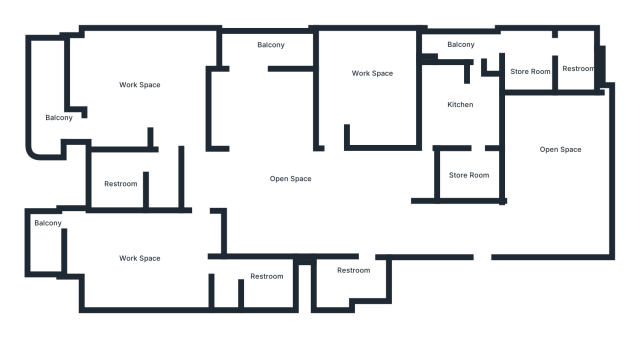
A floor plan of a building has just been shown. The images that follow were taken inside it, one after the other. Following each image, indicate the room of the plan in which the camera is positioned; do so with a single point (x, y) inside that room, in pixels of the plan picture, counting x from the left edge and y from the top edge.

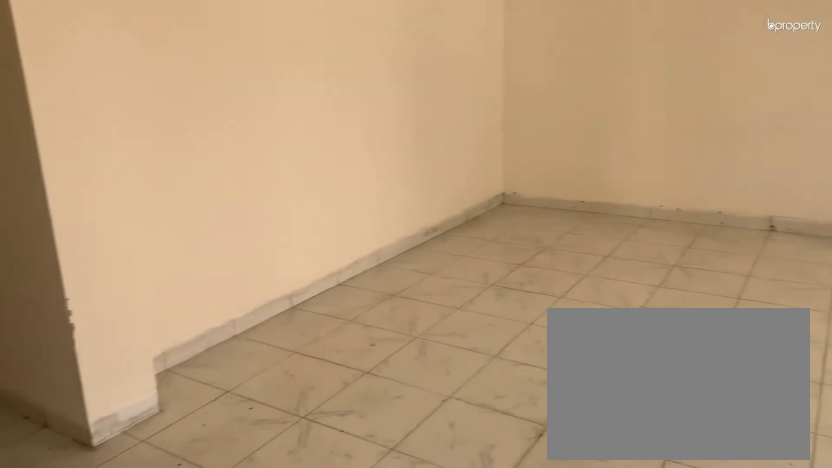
(561, 173)
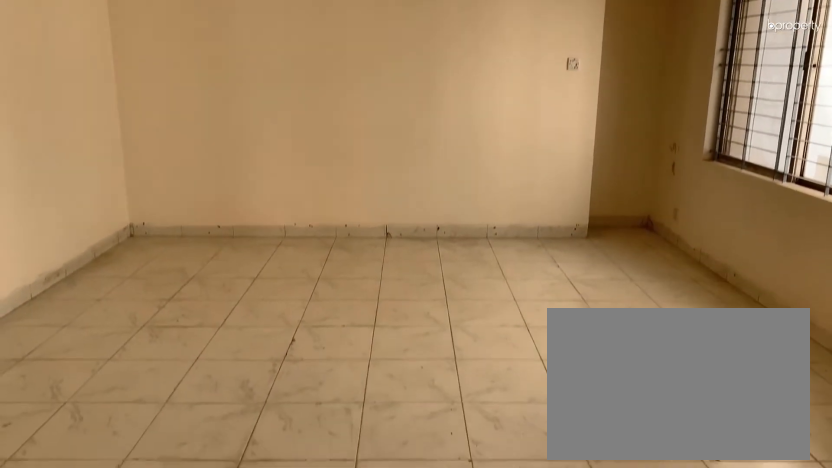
(561, 173)
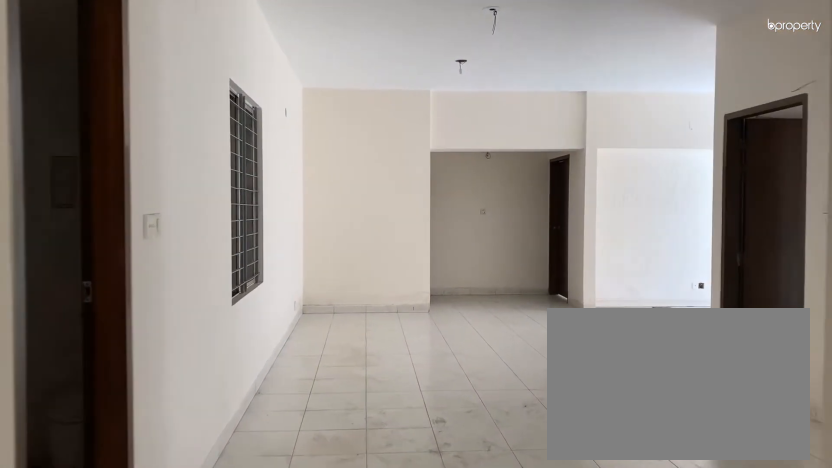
(375, 216)
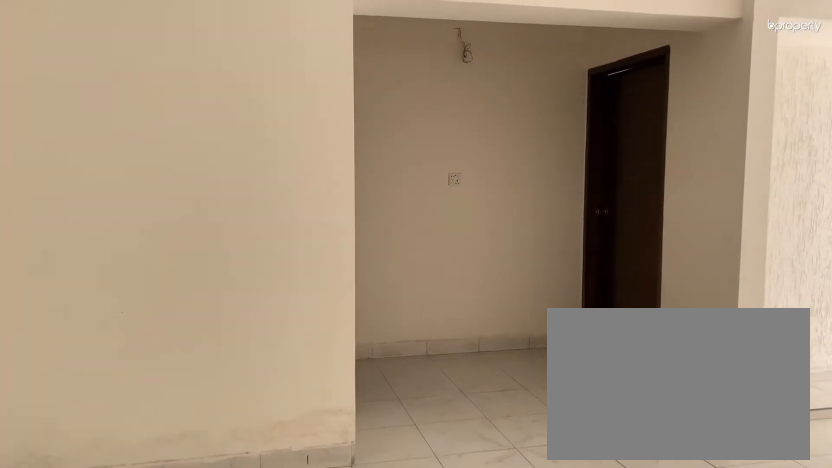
(280, 205)
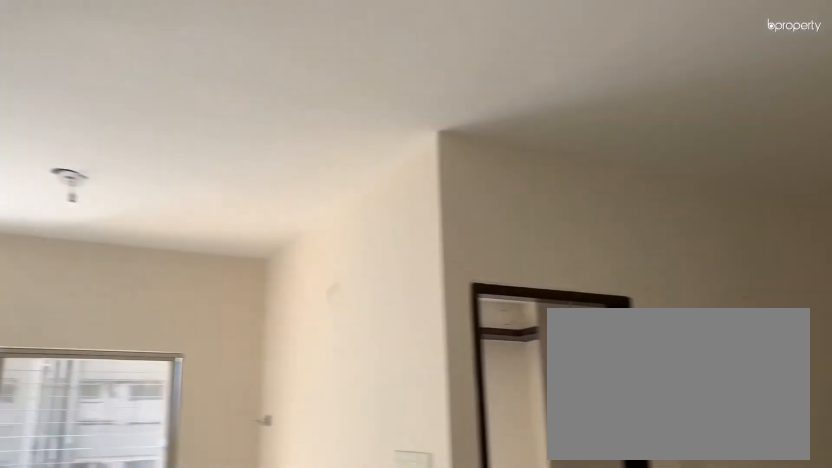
(300, 196)
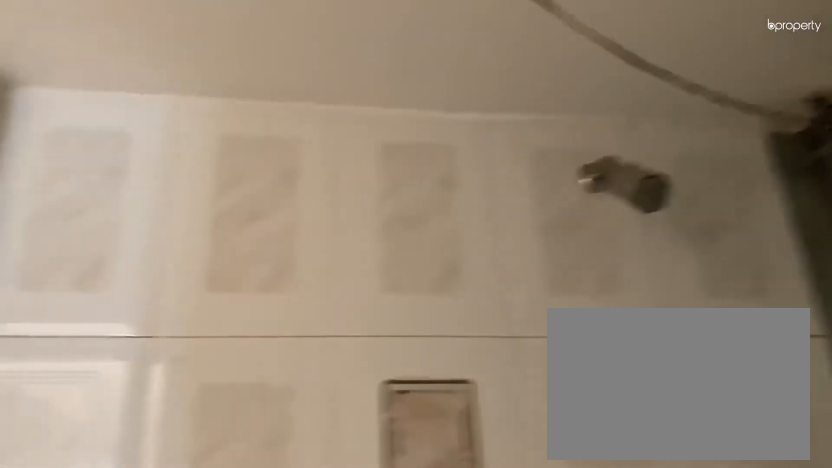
(361, 274)
